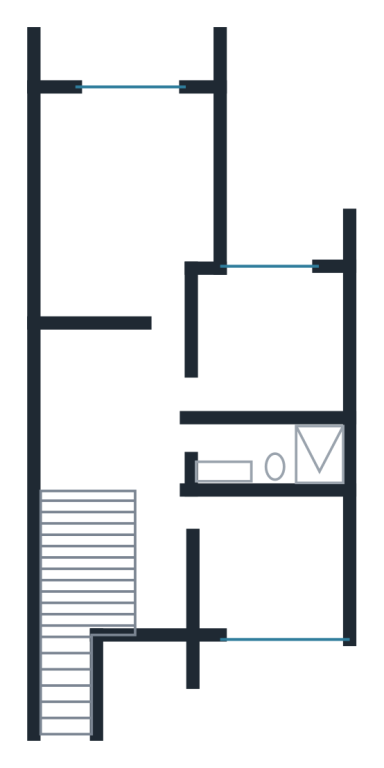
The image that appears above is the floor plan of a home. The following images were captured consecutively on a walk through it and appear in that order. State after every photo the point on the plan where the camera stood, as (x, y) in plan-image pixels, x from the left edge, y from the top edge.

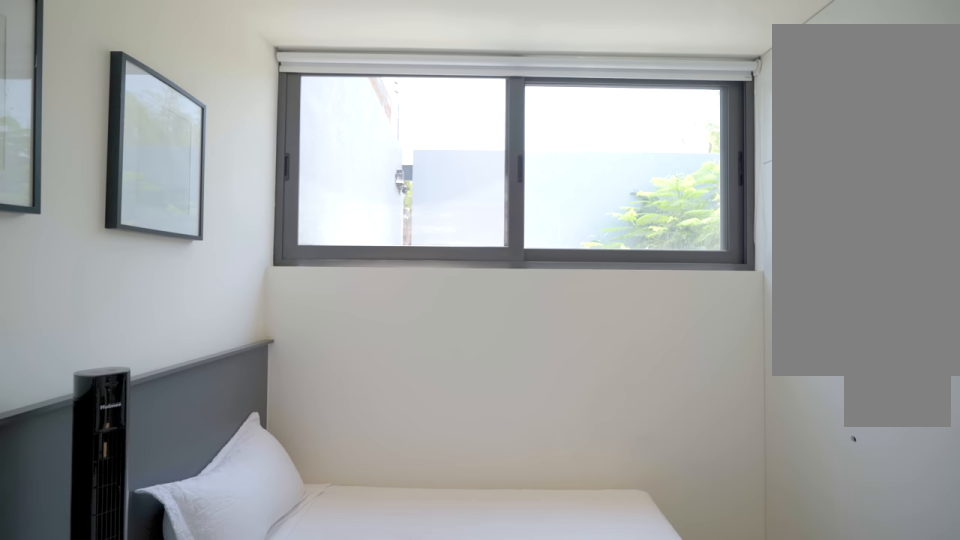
(231, 581)
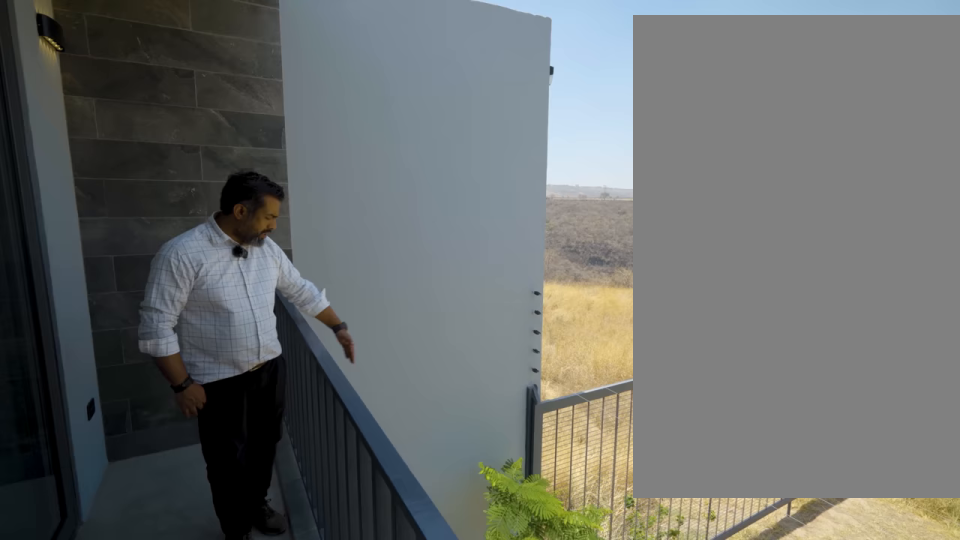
(124, 64)
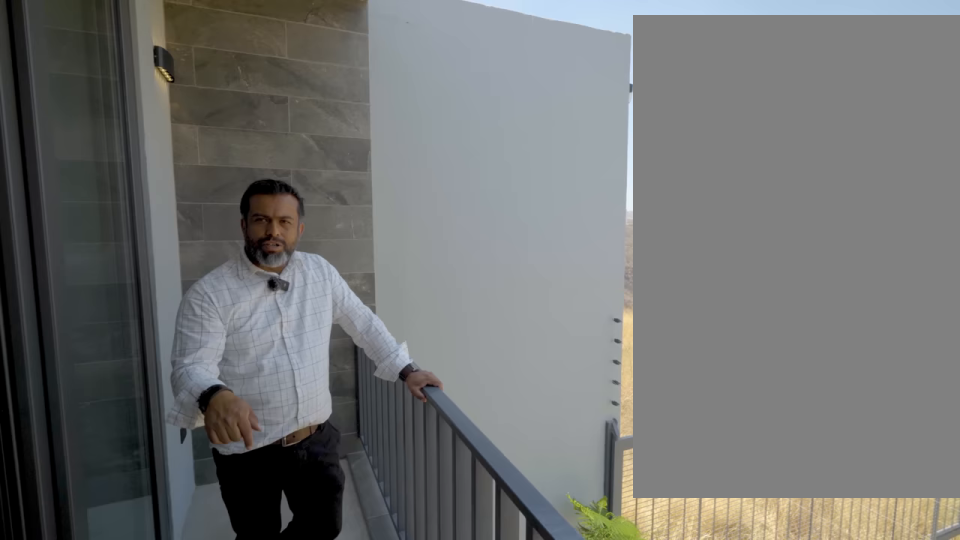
(145, 64)
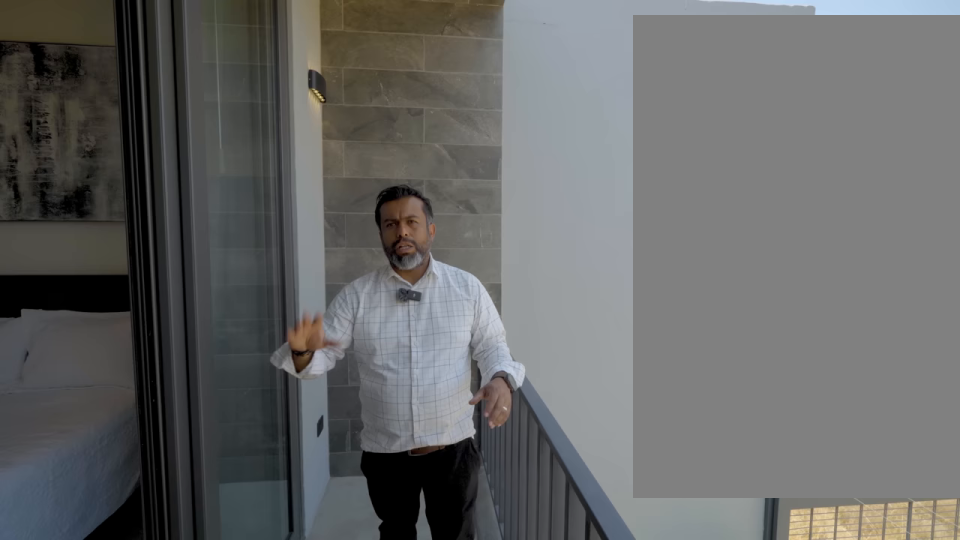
(144, 65)
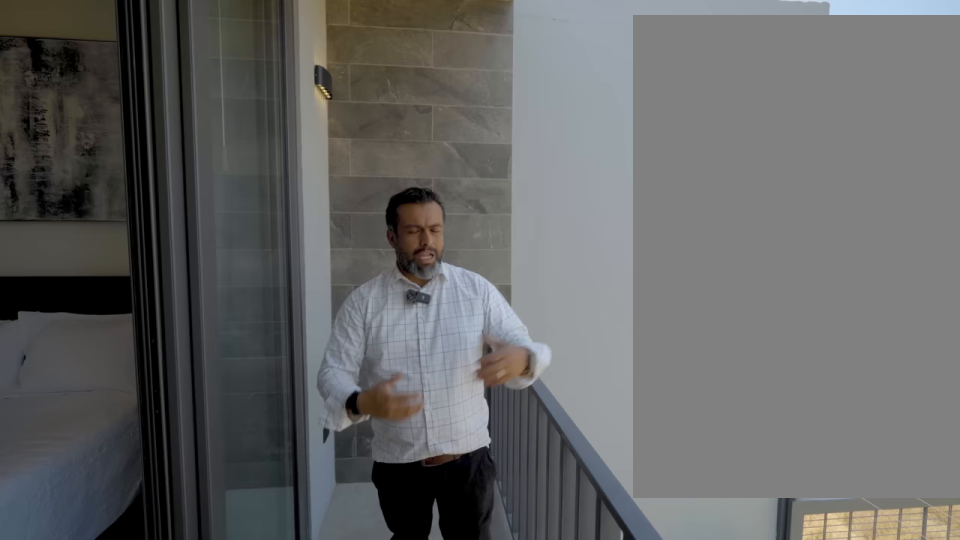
(144, 65)
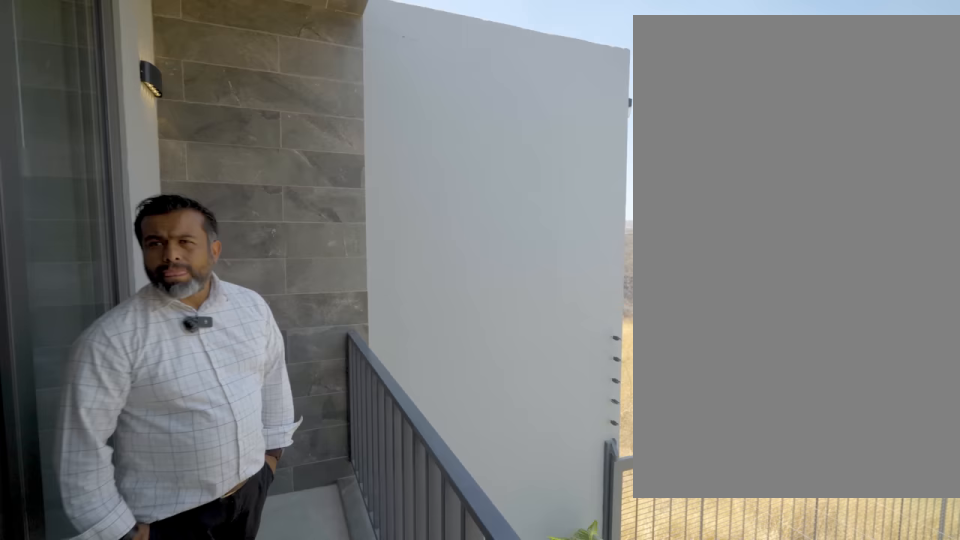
(145, 65)
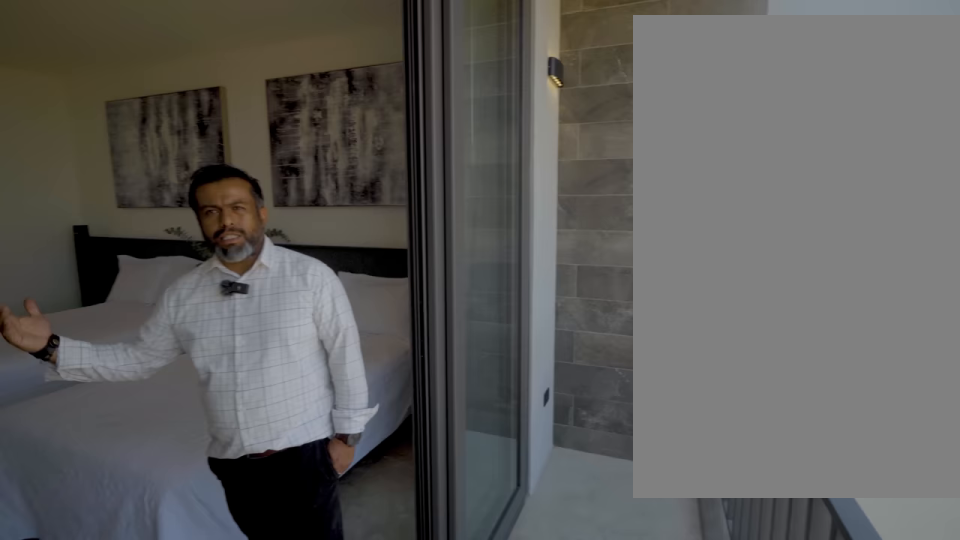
(146, 65)
